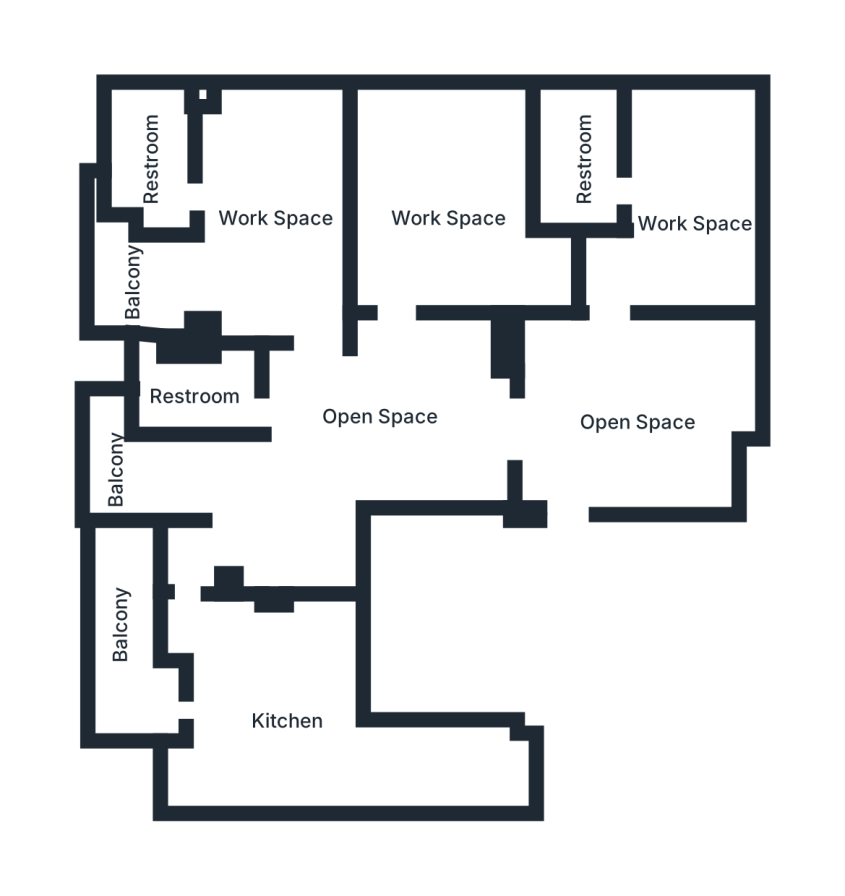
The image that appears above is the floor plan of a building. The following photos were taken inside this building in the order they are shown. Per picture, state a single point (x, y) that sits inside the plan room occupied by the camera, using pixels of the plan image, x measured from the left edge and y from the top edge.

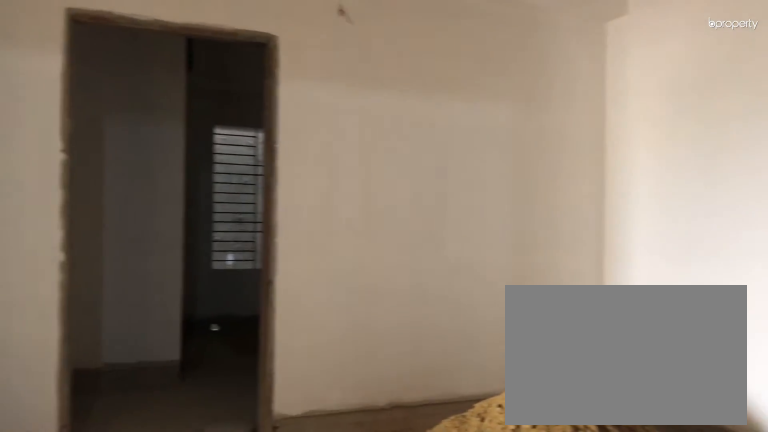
(635, 423)
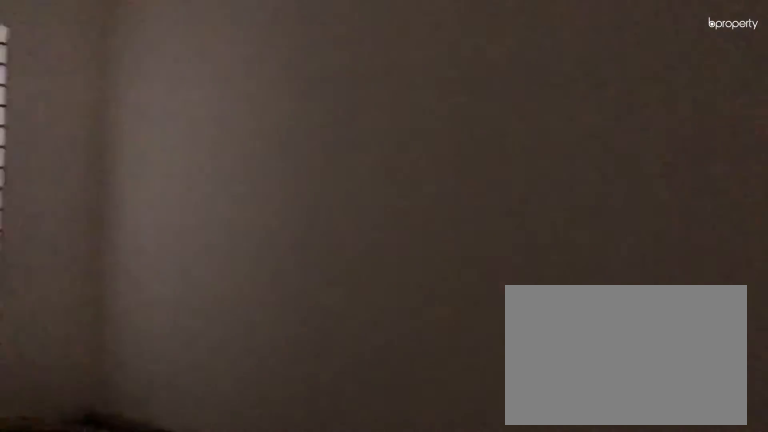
(684, 227)
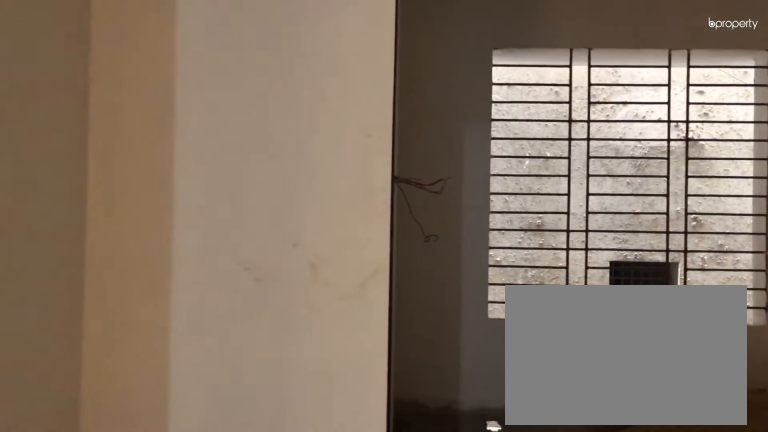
(684, 227)
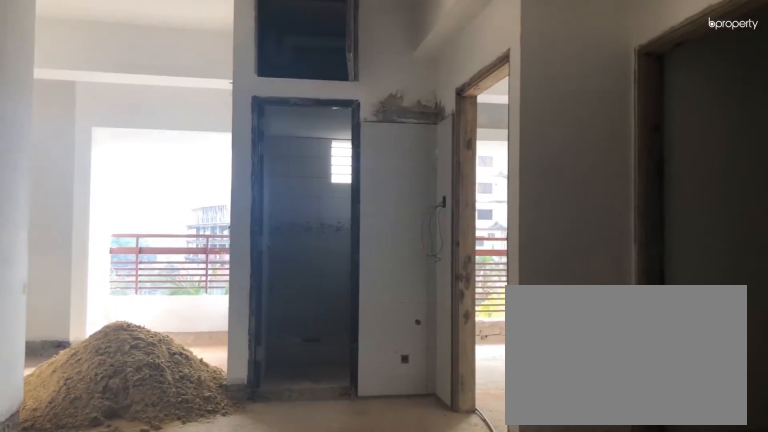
(390, 426)
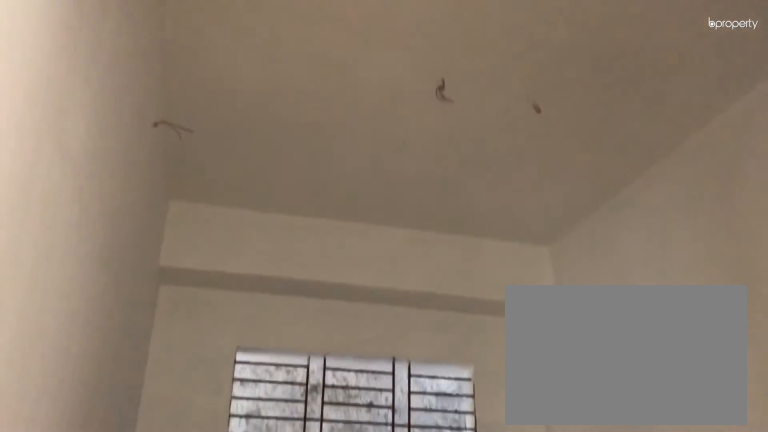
(466, 228)
